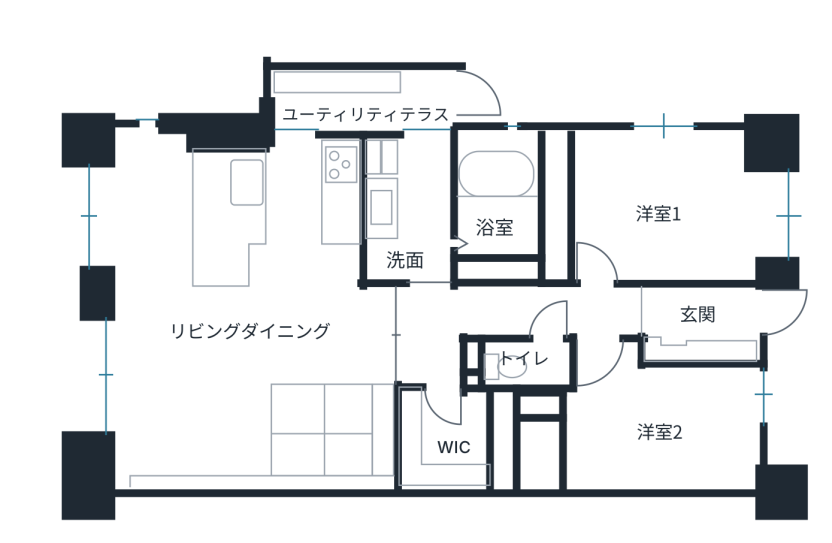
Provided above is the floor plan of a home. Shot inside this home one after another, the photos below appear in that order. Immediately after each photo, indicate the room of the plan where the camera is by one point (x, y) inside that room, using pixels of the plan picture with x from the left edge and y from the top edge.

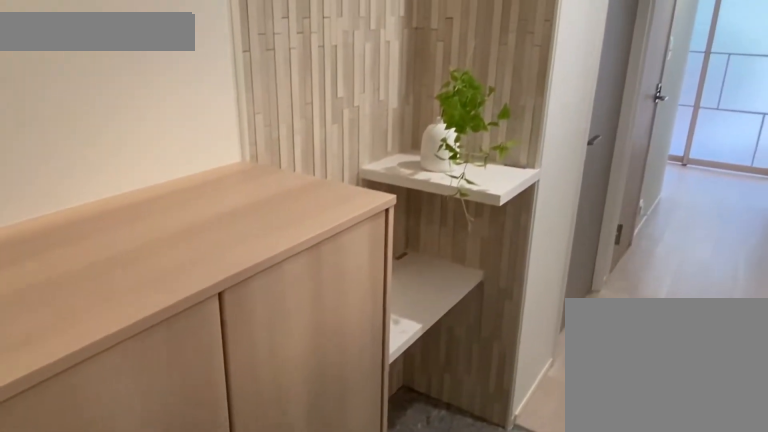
(720, 316)
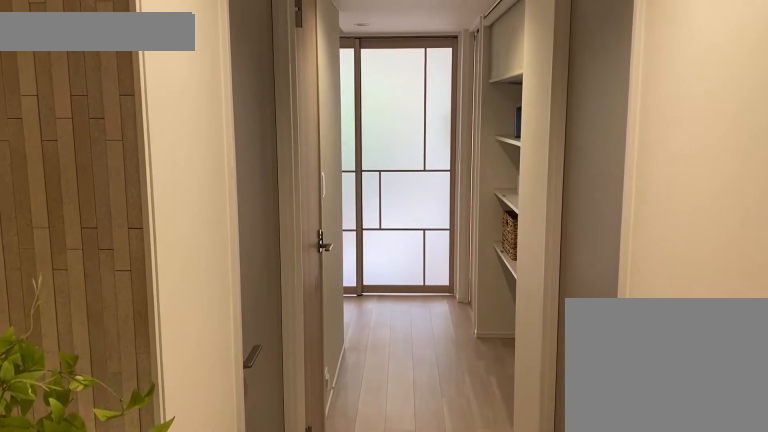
(672, 316)
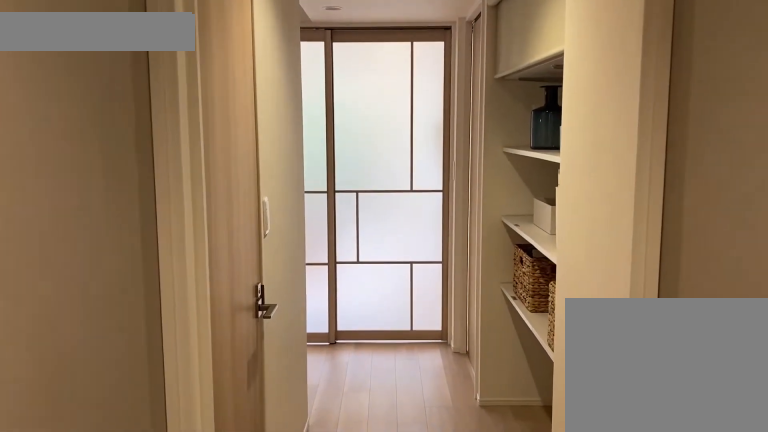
(573, 317)
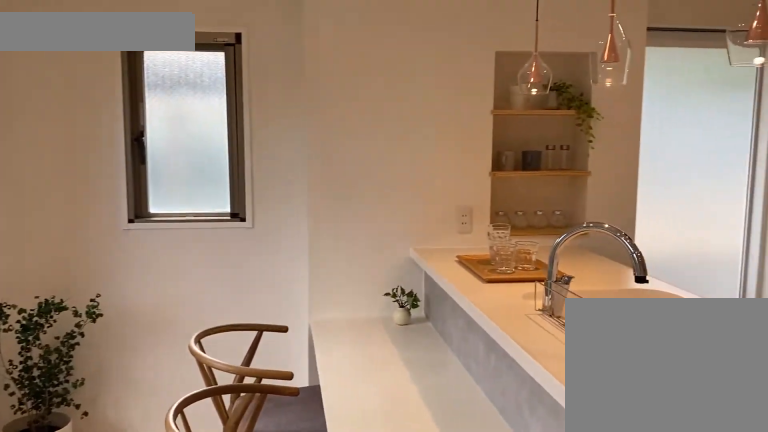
(179, 319)
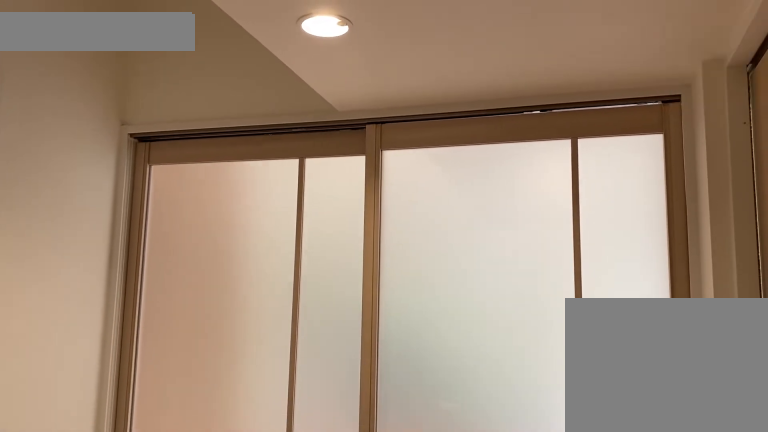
(393, 333)
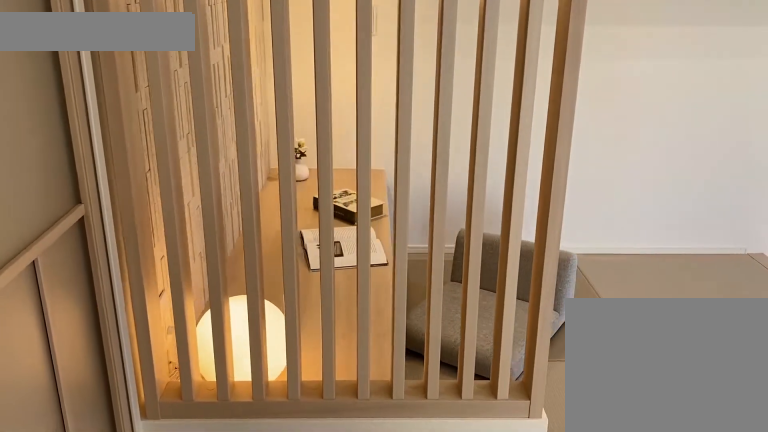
(331, 426)
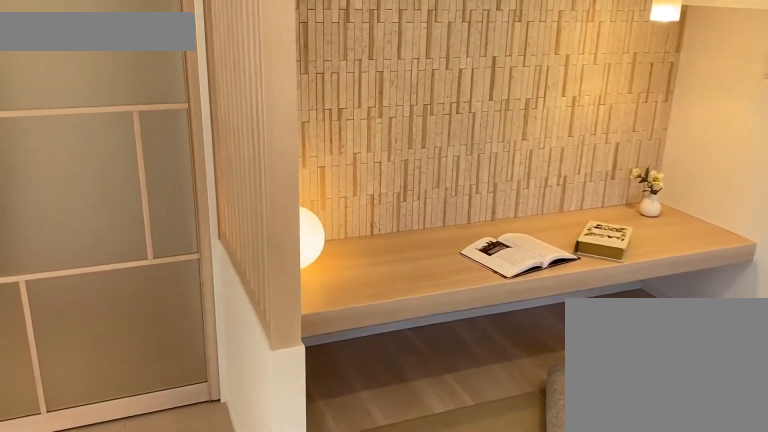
(331, 426)
